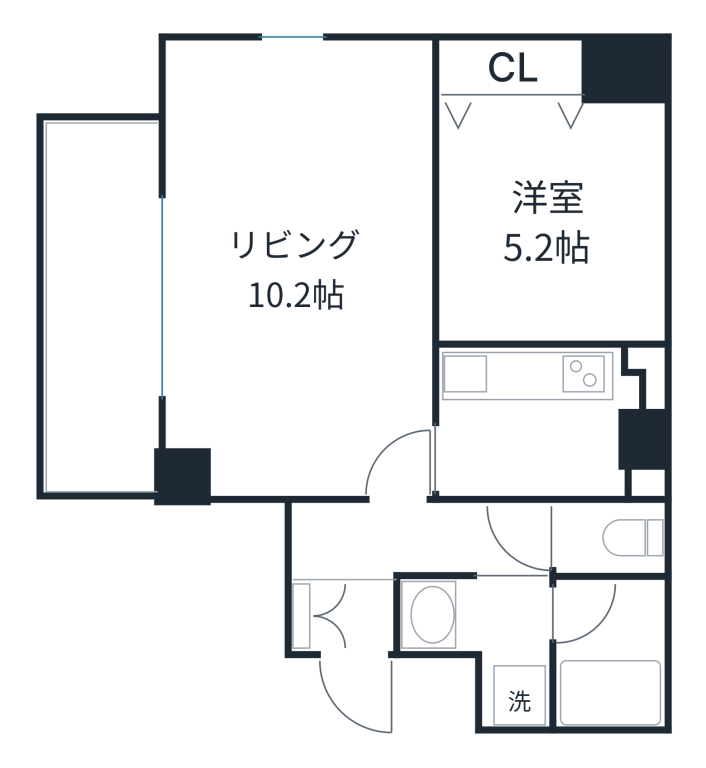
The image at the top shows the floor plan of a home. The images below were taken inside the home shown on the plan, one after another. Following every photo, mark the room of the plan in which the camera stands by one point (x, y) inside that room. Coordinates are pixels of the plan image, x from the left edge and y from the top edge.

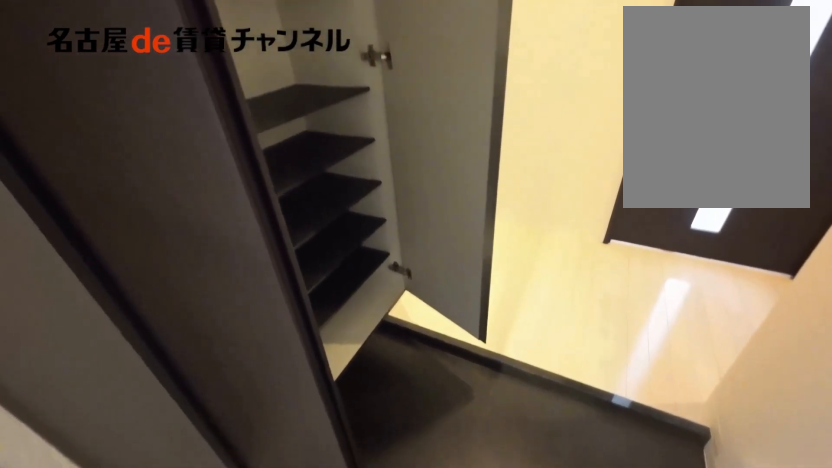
(336, 616)
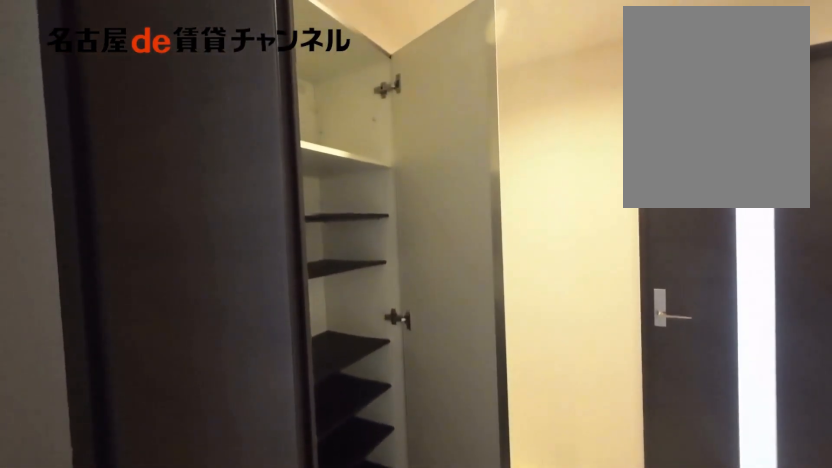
(336, 616)
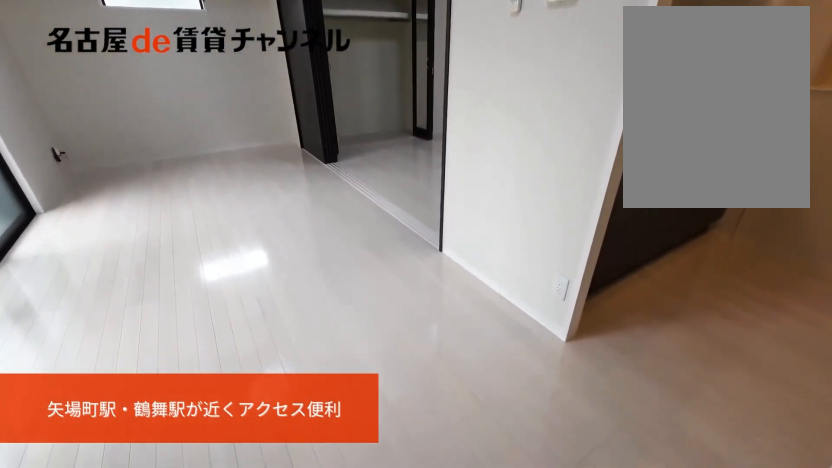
(300, 270)
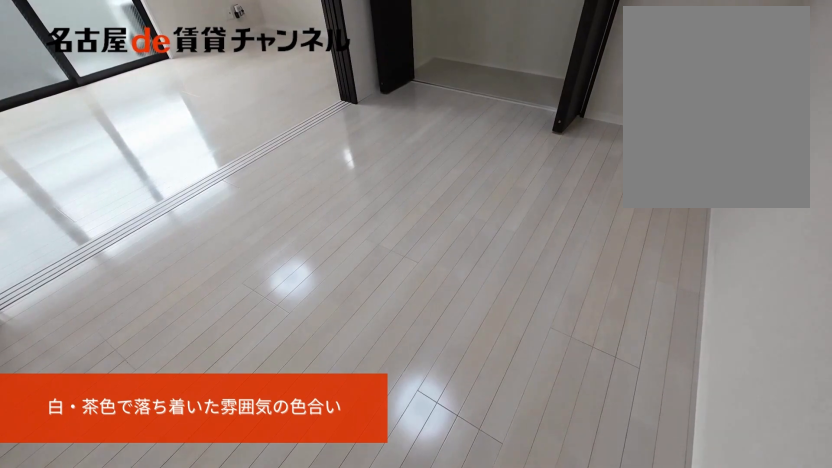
(552, 219)
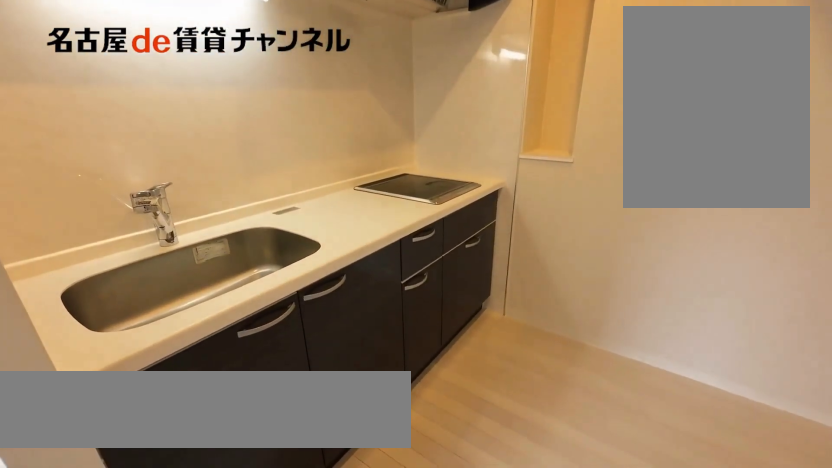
(548, 420)
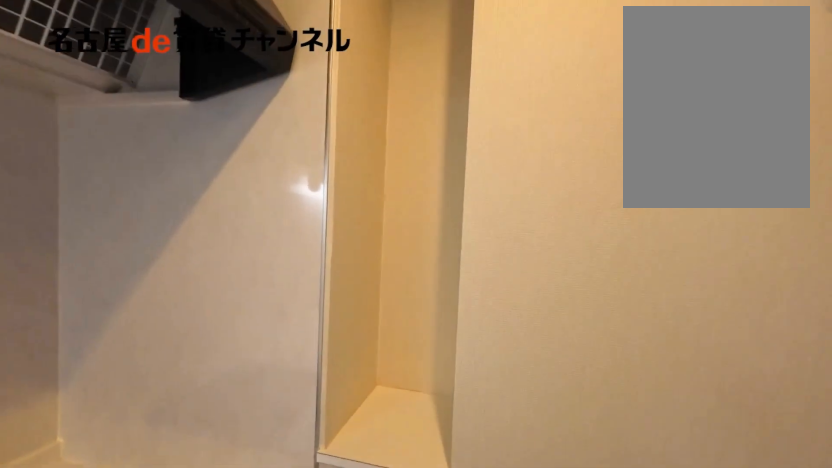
(548, 420)
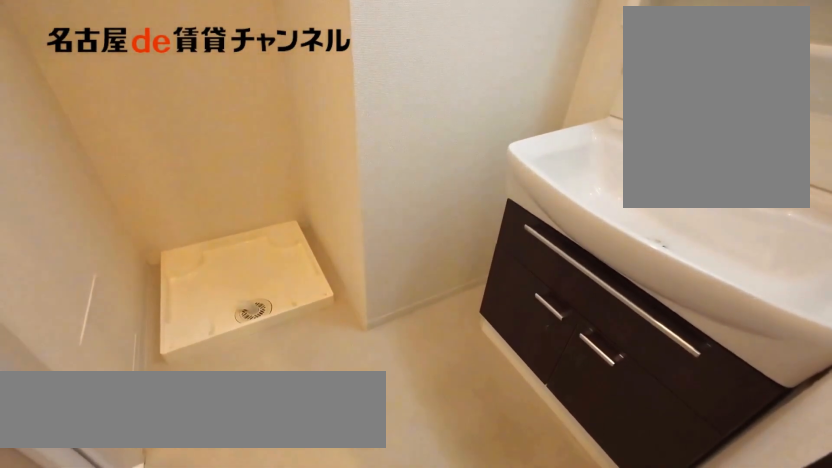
(491, 638)
